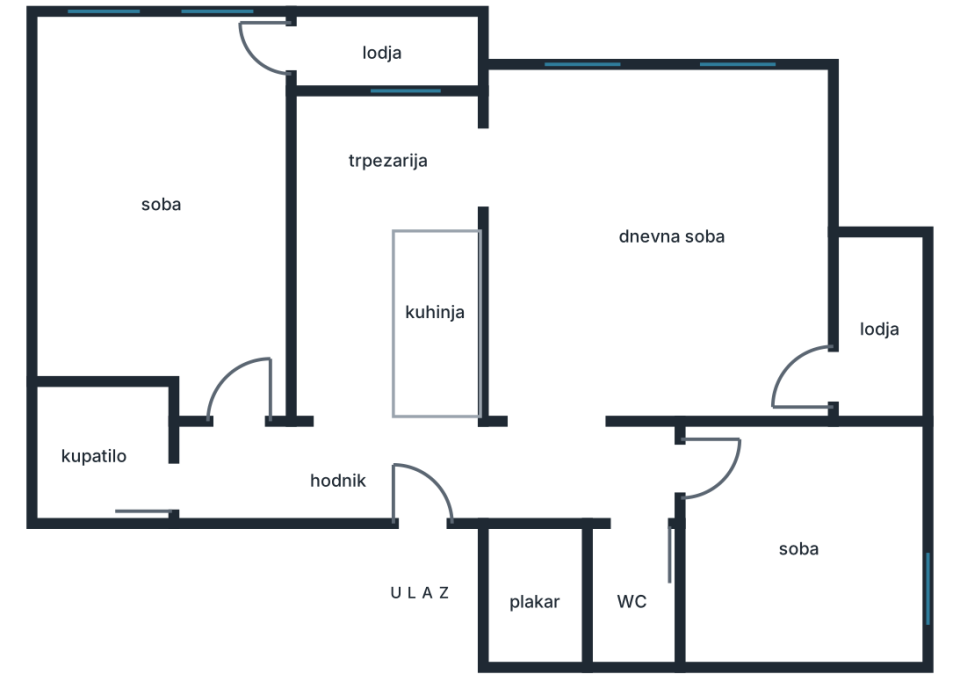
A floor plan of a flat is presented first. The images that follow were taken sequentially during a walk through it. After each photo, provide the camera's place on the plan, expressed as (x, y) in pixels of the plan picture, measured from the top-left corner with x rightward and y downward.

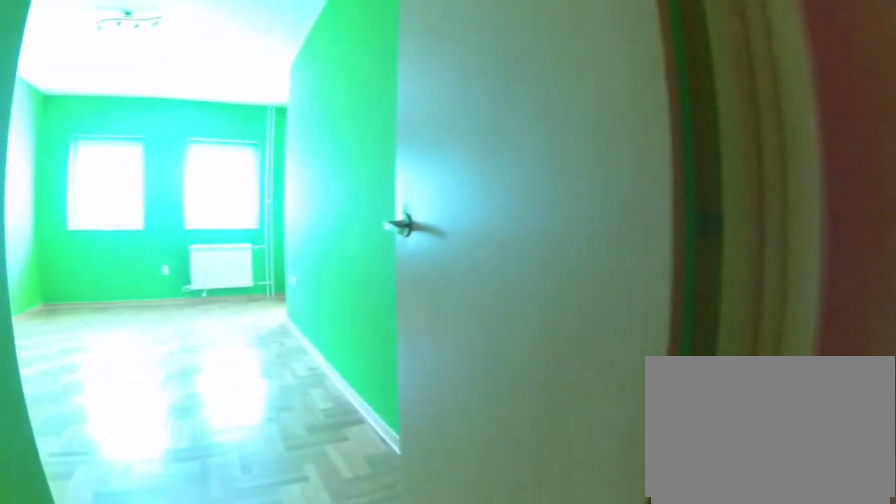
(212, 475)
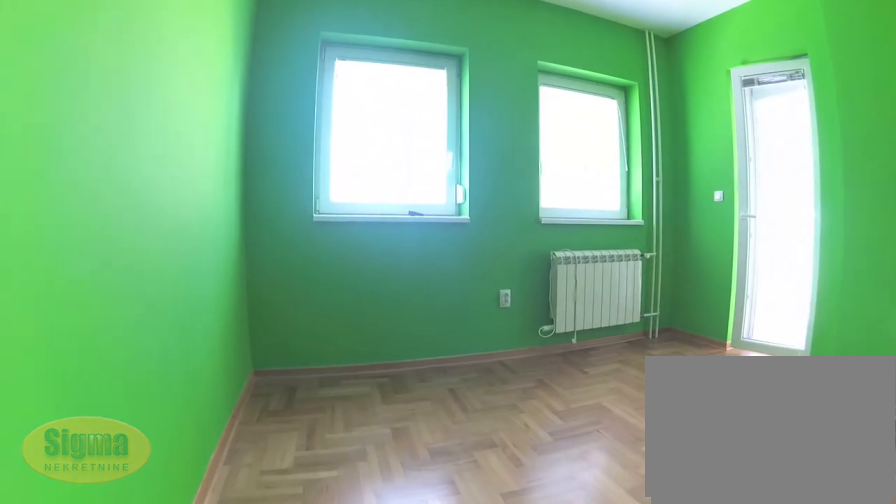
(99, 235)
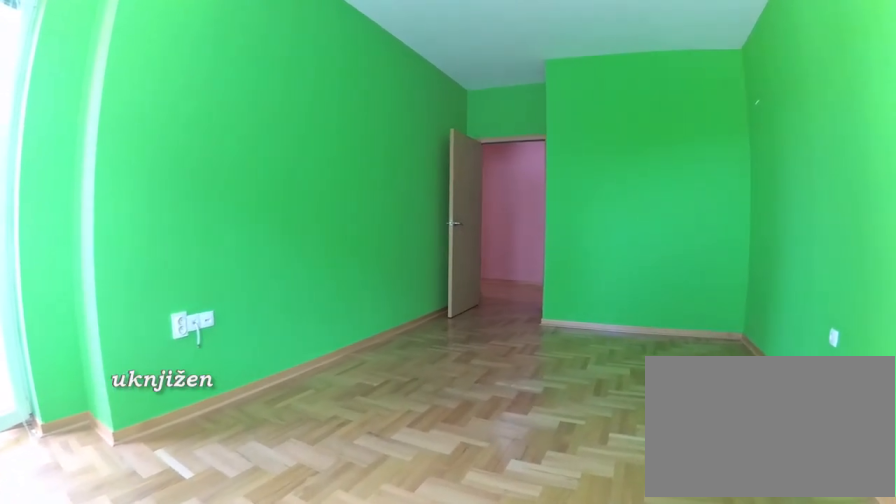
(95, 90)
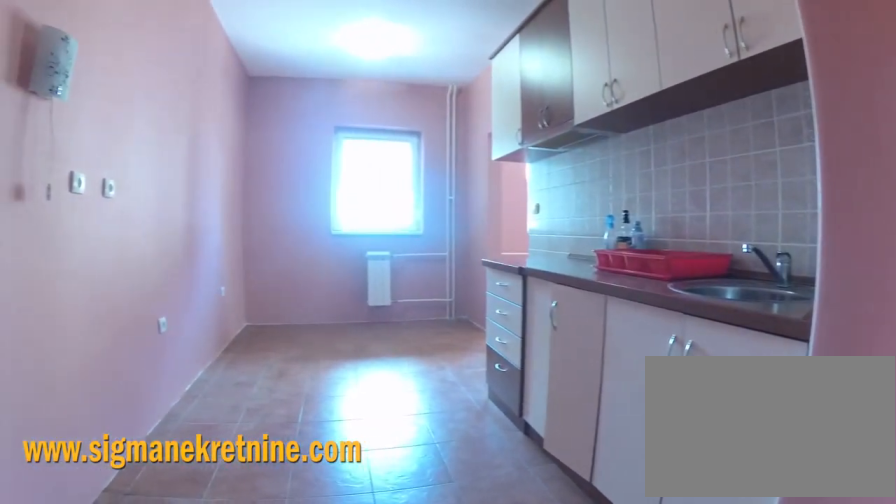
(337, 468)
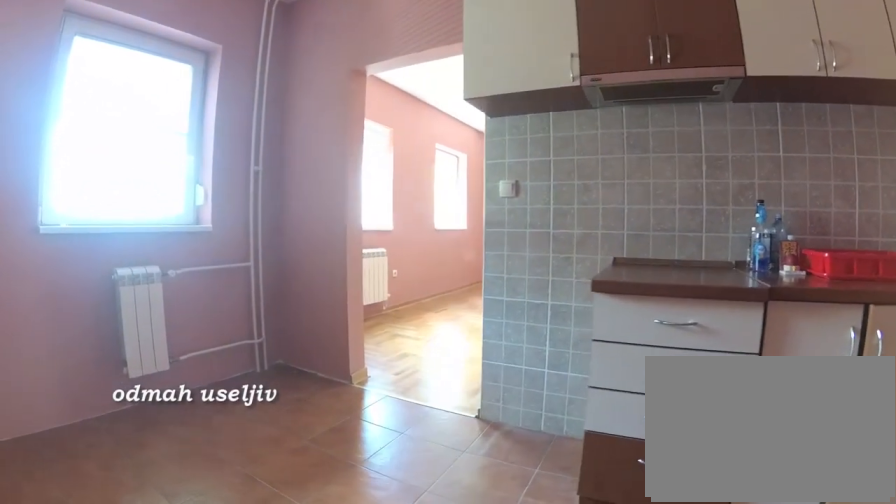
(321, 318)
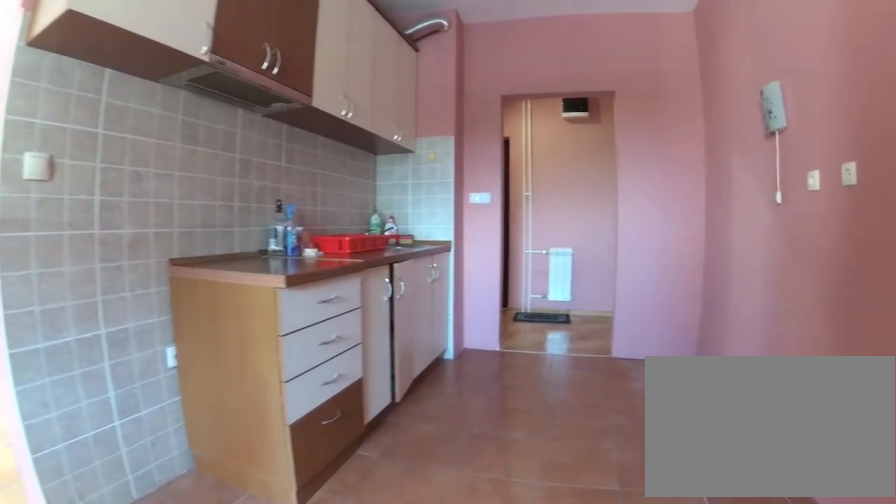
(341, 196)
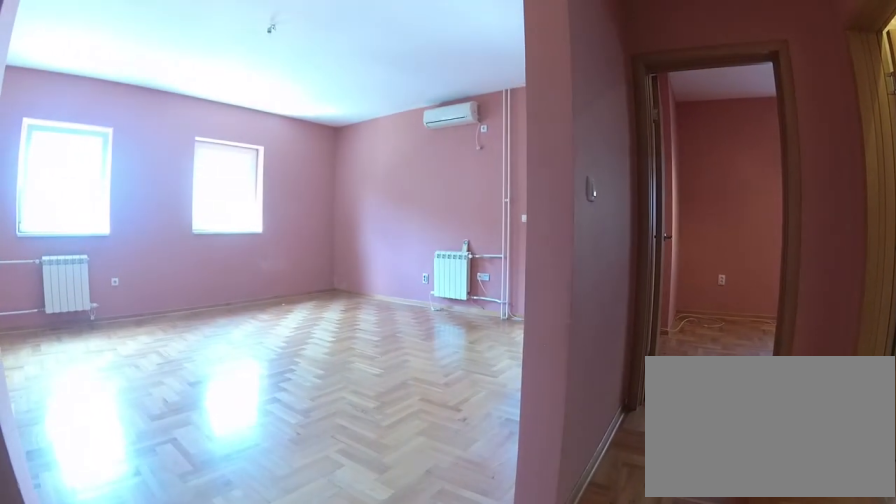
(496, 468)
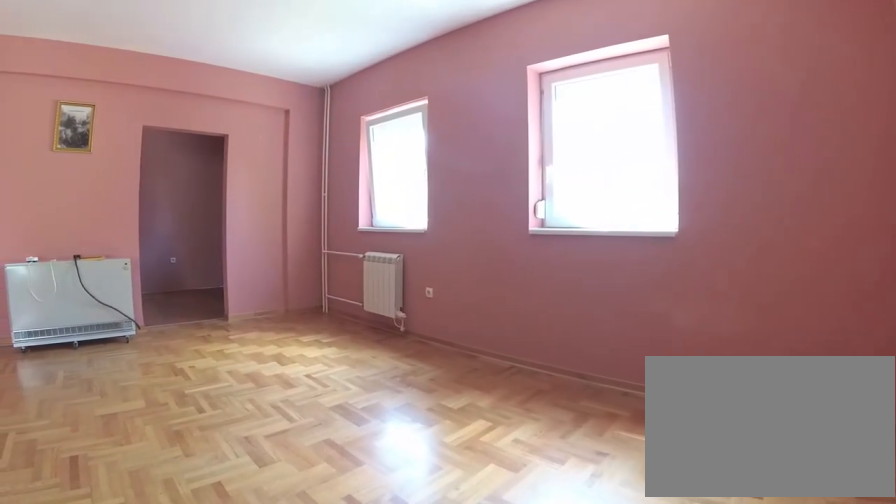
(811, 280)
